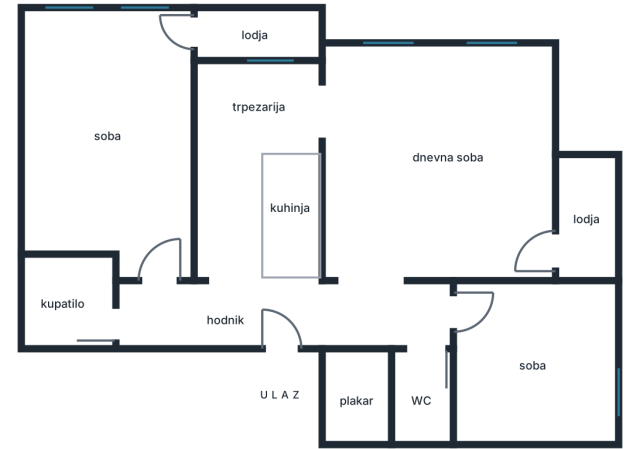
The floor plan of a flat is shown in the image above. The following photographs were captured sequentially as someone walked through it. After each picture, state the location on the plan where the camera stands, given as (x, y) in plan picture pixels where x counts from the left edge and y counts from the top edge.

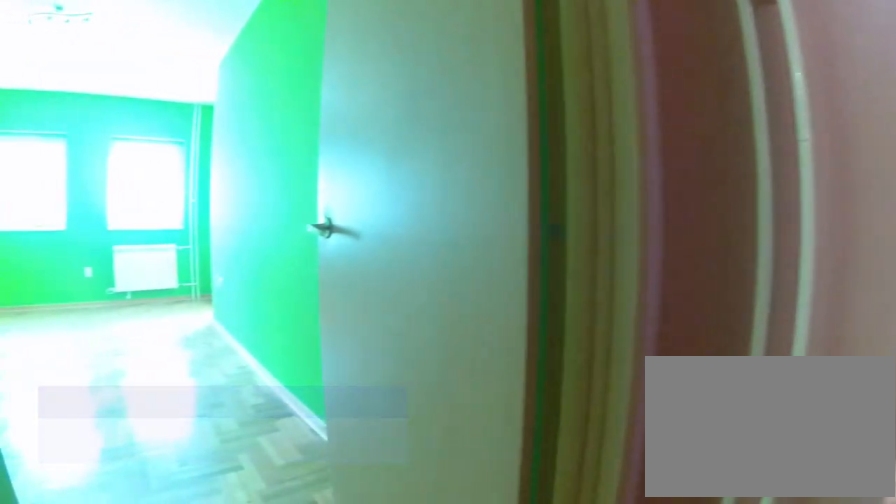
(133, 316)
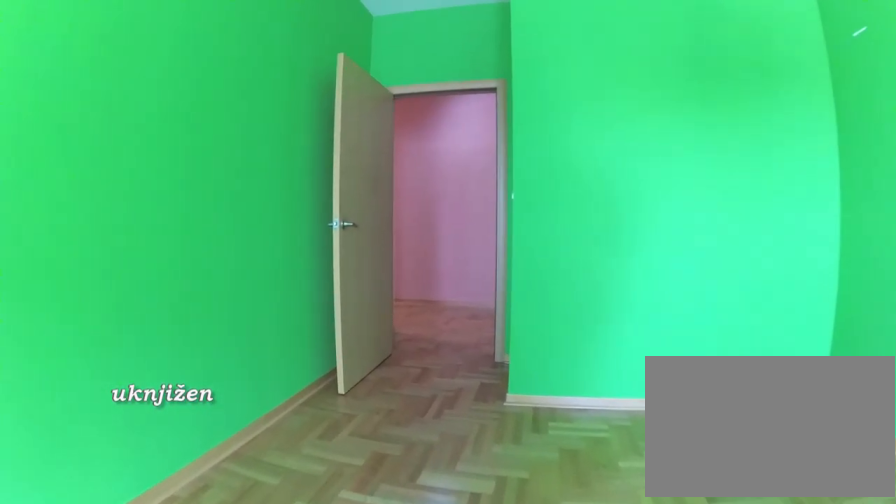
(100, 140)
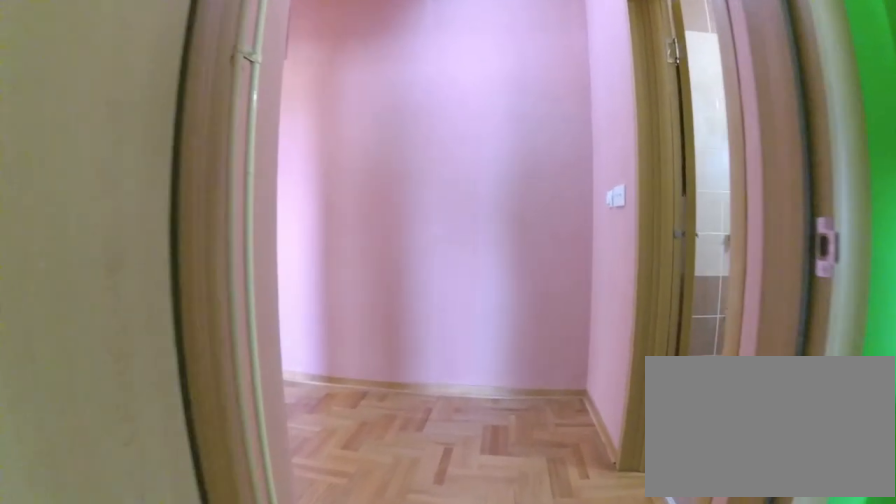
(159, 245)
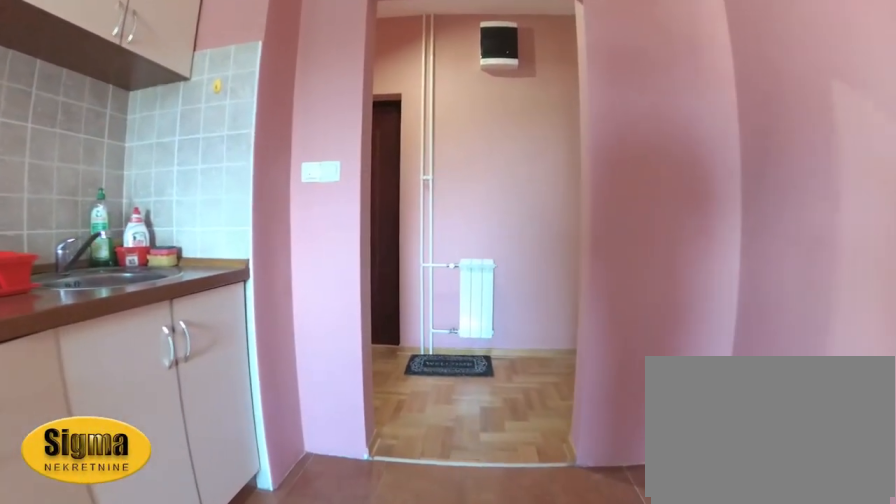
(229, 197)
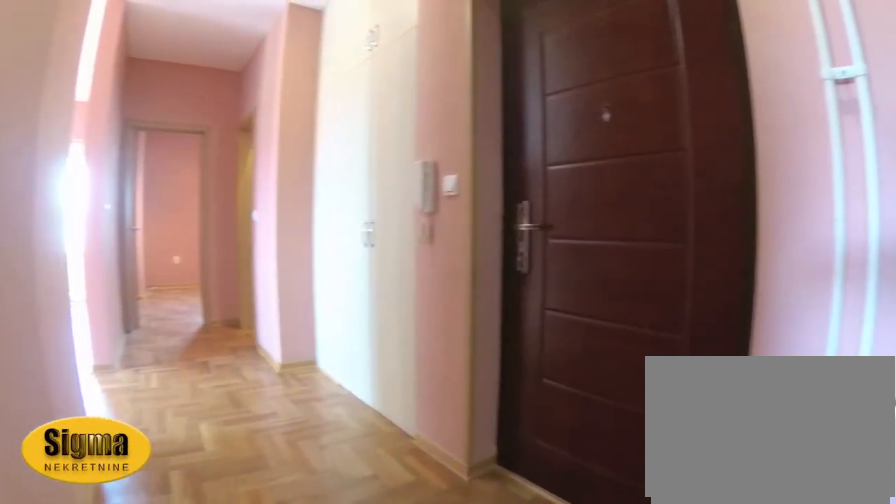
(218, 297)
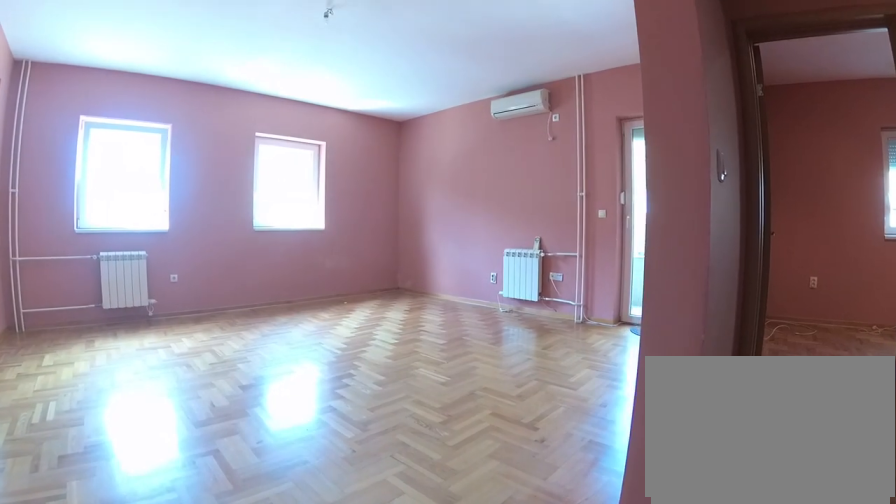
(352, 316)
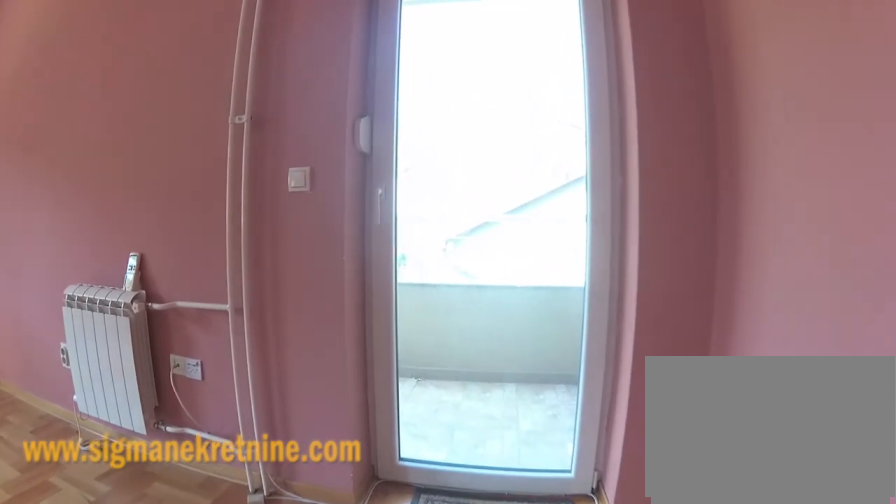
(487, 252)
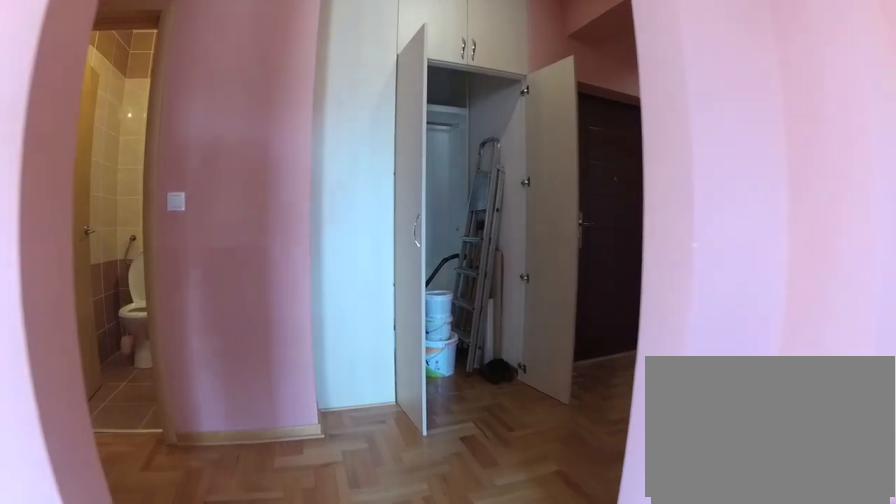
(380, 241)
